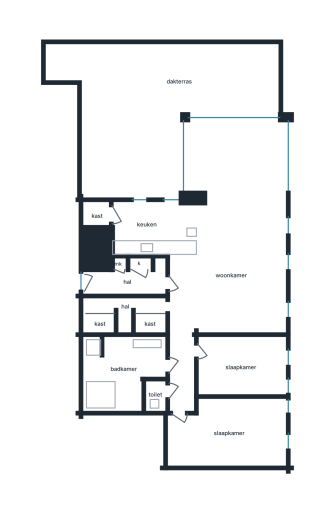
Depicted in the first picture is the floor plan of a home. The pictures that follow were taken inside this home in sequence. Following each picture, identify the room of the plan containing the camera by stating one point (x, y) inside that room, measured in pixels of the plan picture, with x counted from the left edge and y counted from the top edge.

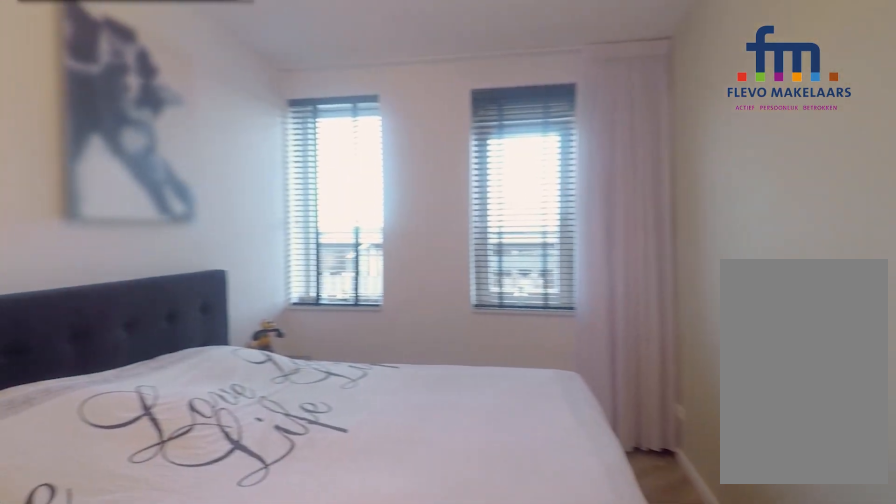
(229, 432)
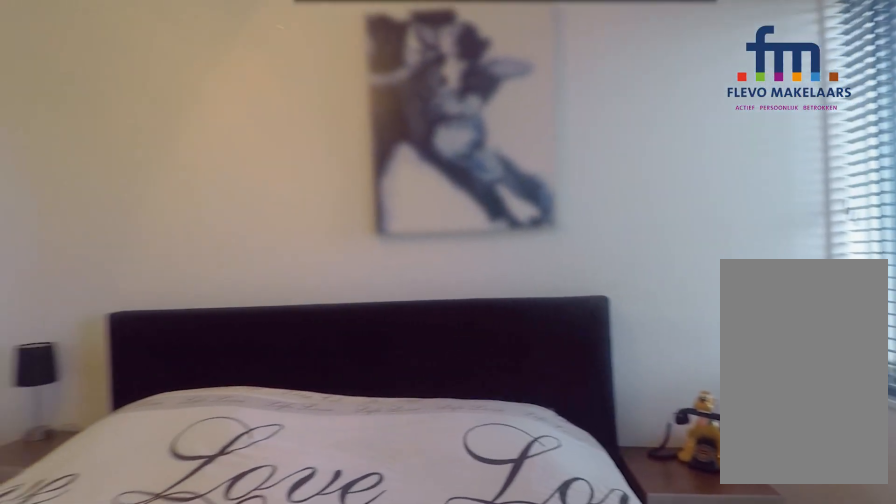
(229, 432)
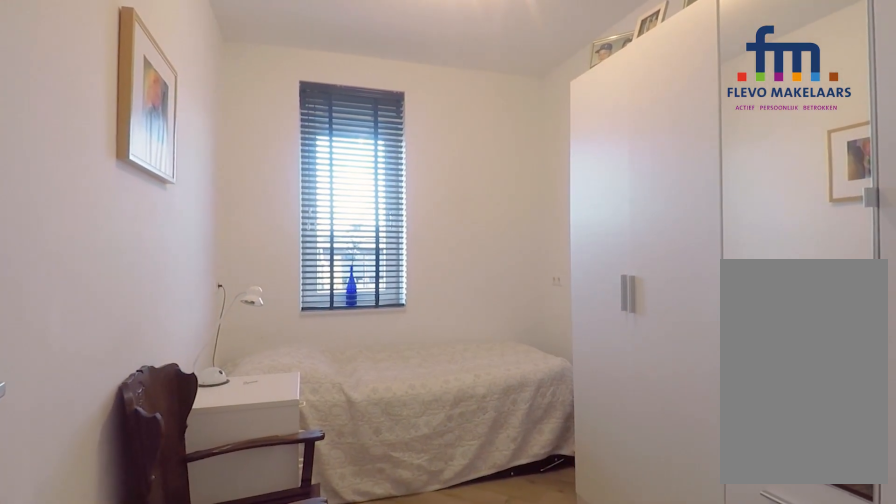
(241, 366)
